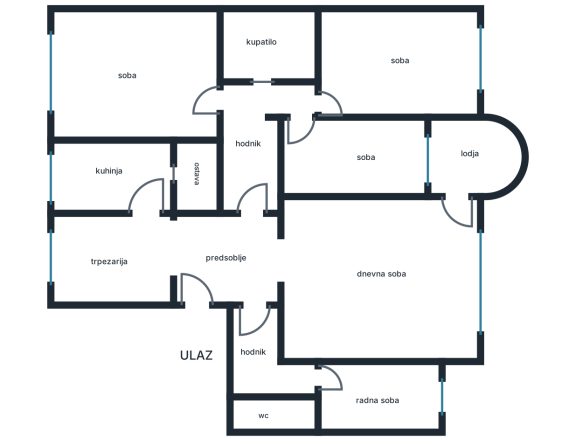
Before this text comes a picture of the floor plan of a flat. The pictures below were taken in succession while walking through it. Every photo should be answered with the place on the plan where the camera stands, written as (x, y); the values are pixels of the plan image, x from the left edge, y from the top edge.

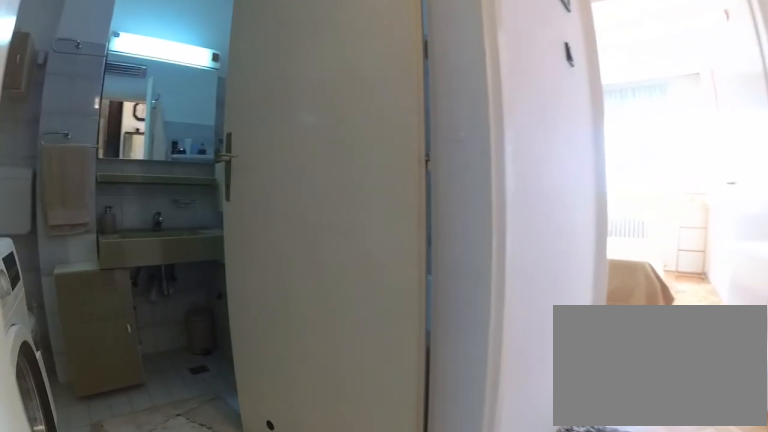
(238, 110)
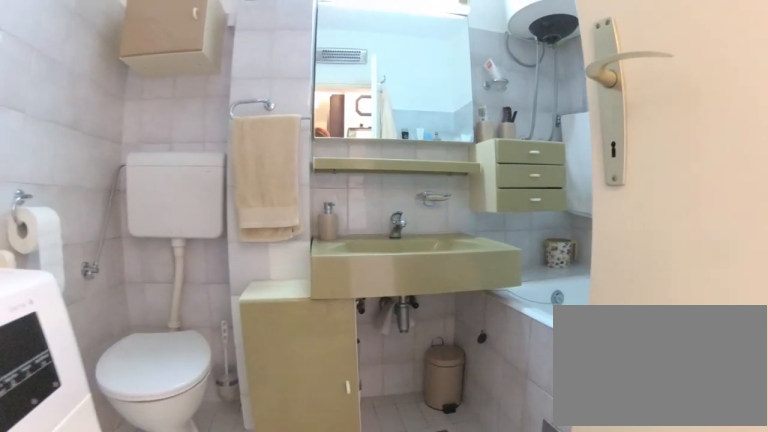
(260, 100)
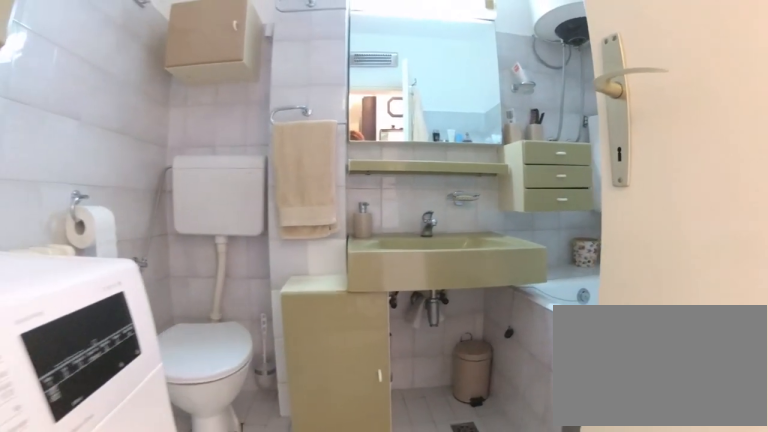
(260, 104)
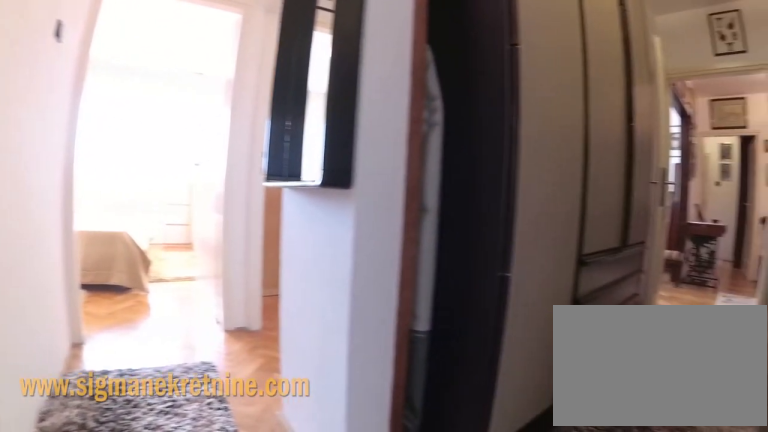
(249, 89)
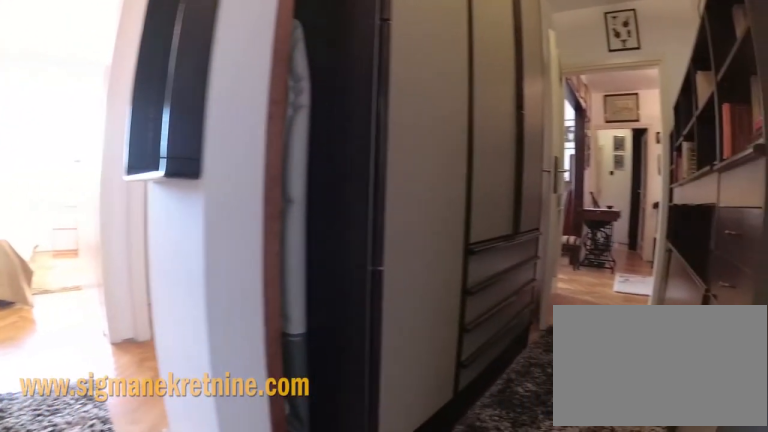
(254, 84)
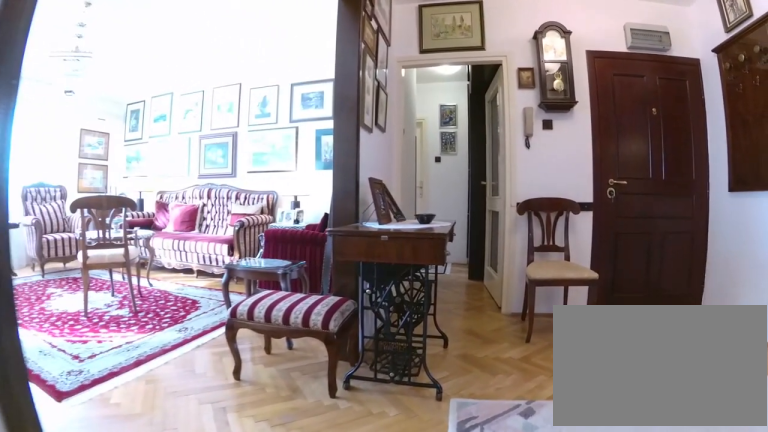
(251, 188)
